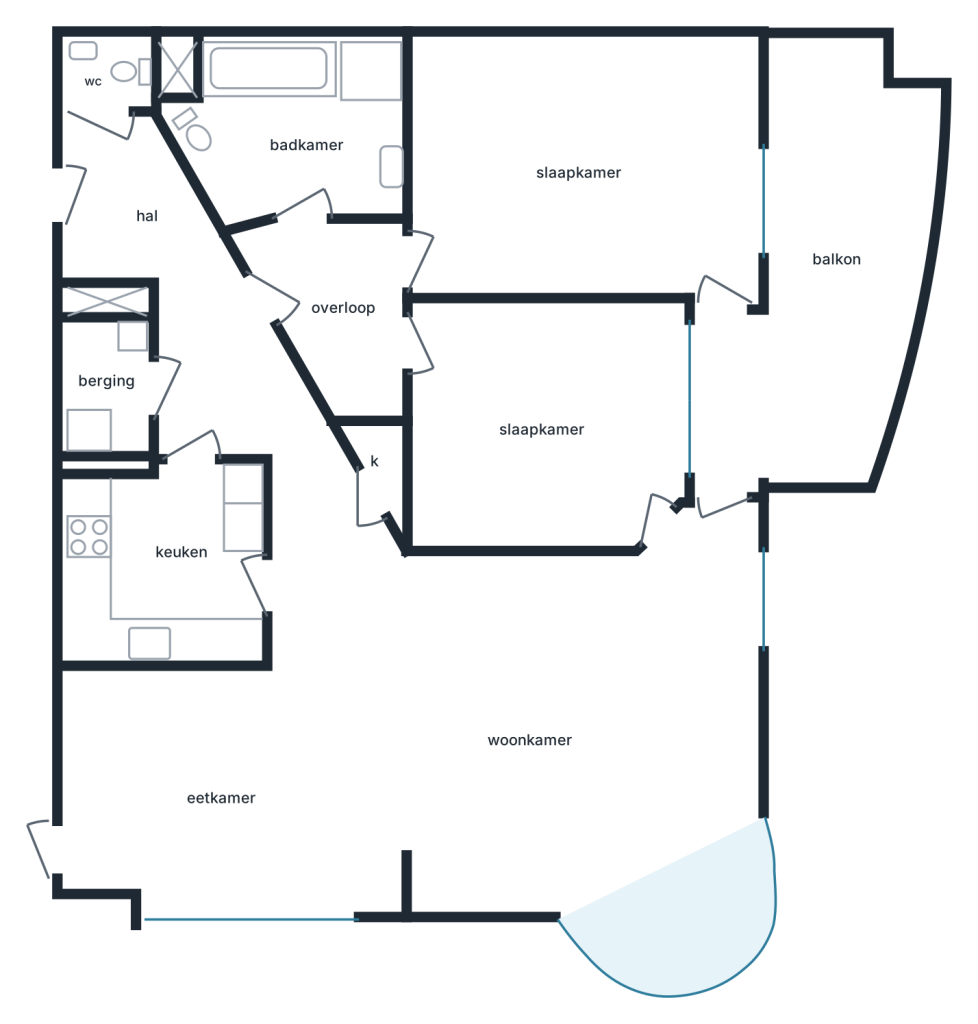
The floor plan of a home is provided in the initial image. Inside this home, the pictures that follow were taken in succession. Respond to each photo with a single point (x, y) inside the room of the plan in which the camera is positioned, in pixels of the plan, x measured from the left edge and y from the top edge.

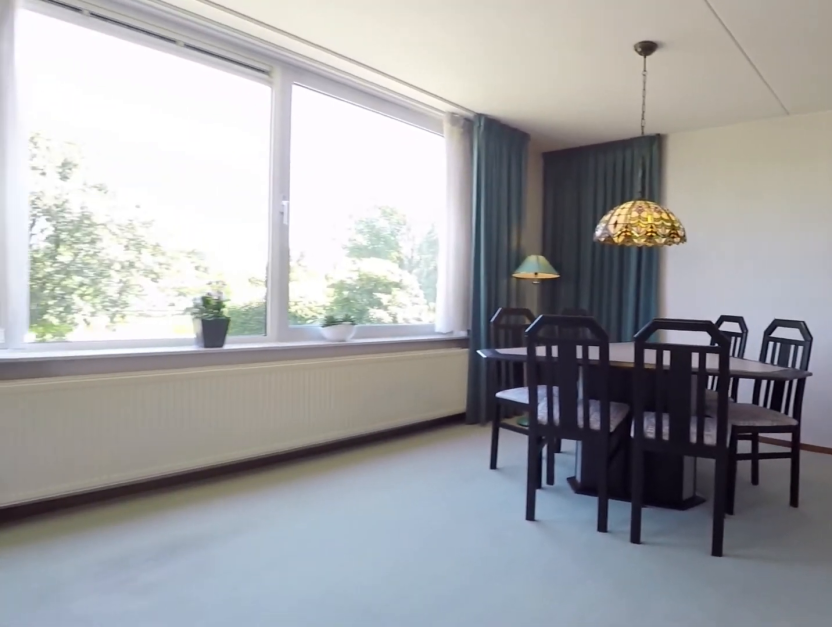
(79, 795)
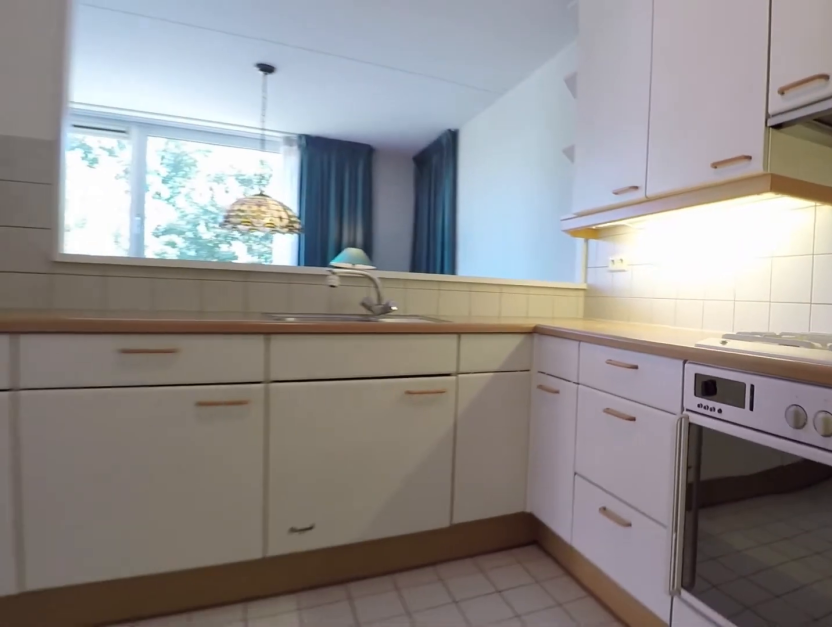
(134, 606)
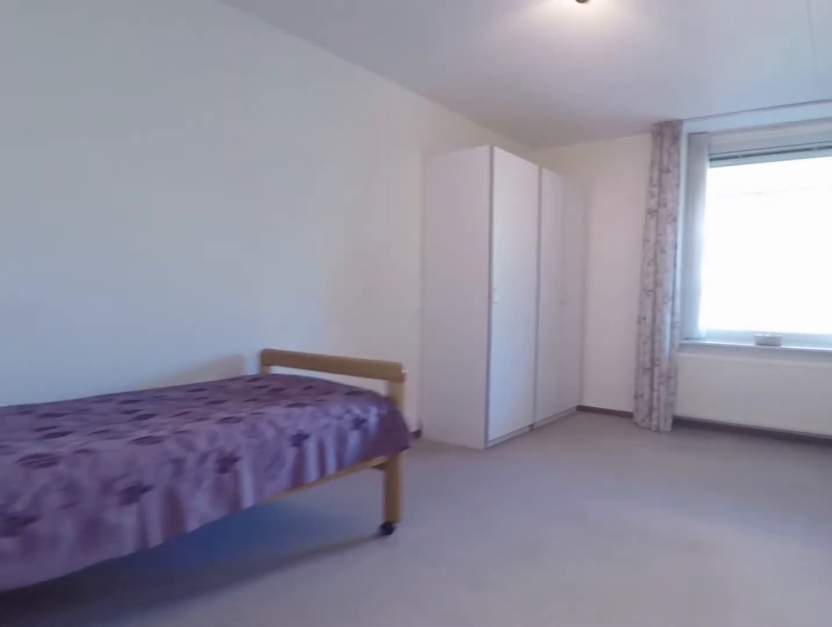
(584, 169)
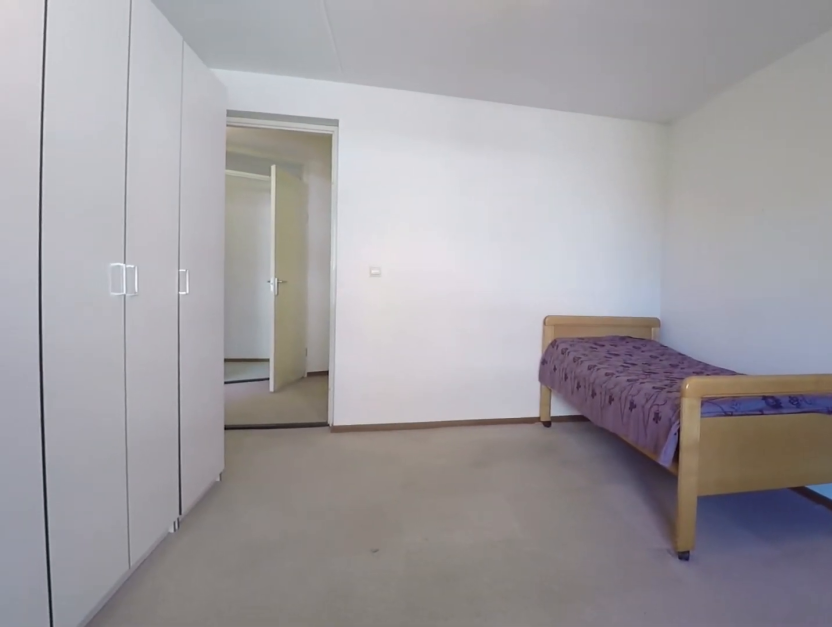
(584, 169)
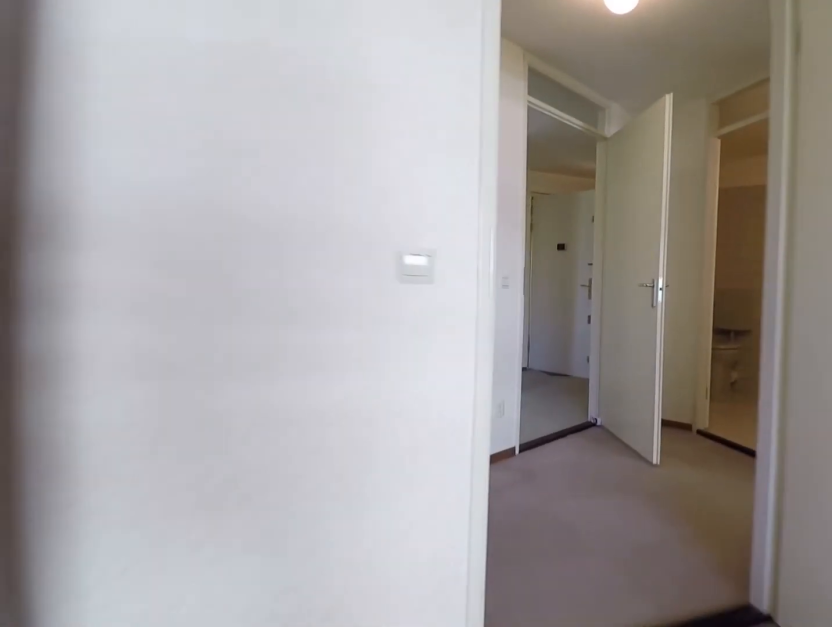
(544, 425)
